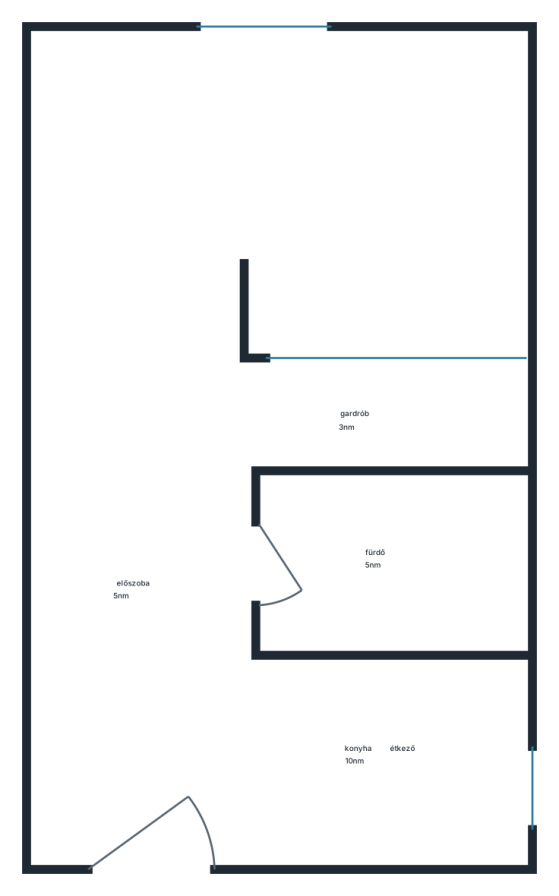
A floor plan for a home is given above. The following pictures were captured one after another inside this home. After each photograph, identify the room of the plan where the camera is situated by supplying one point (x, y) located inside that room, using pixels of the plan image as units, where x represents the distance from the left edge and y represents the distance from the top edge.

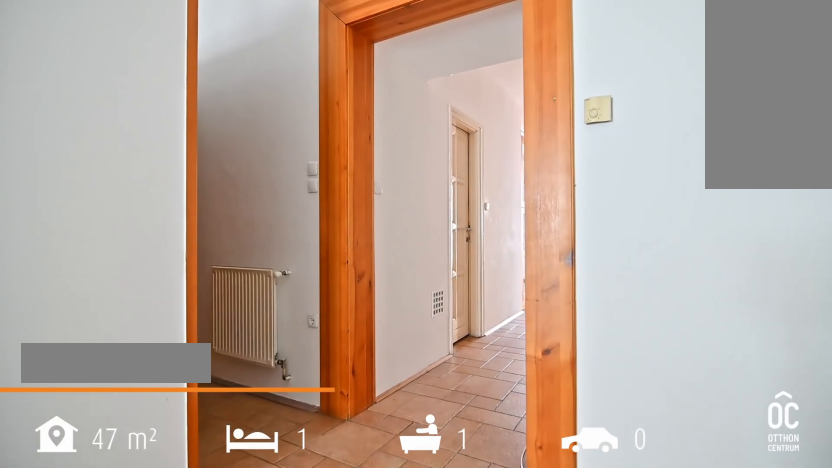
(132, 578)
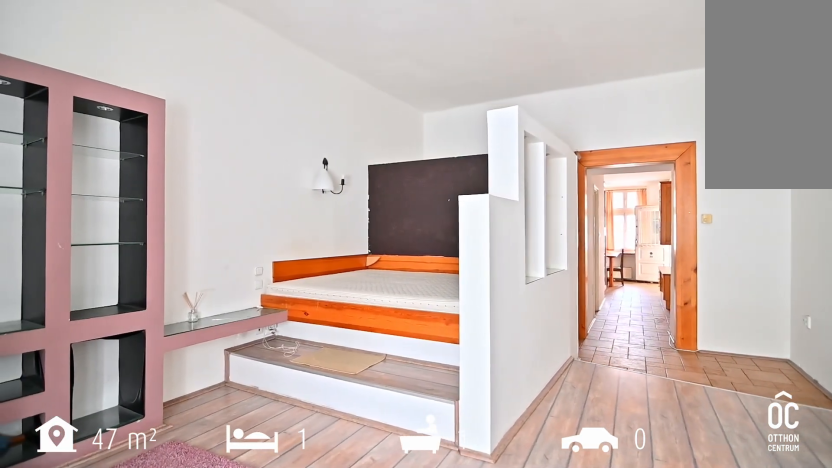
(254, 170)
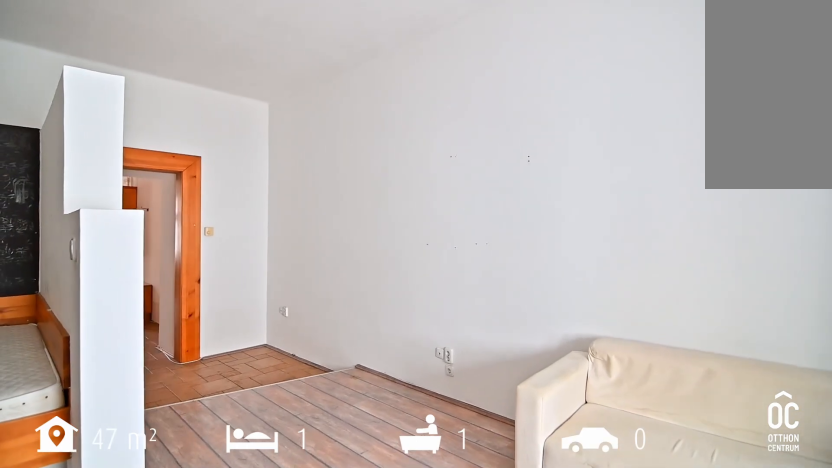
(254, 170)
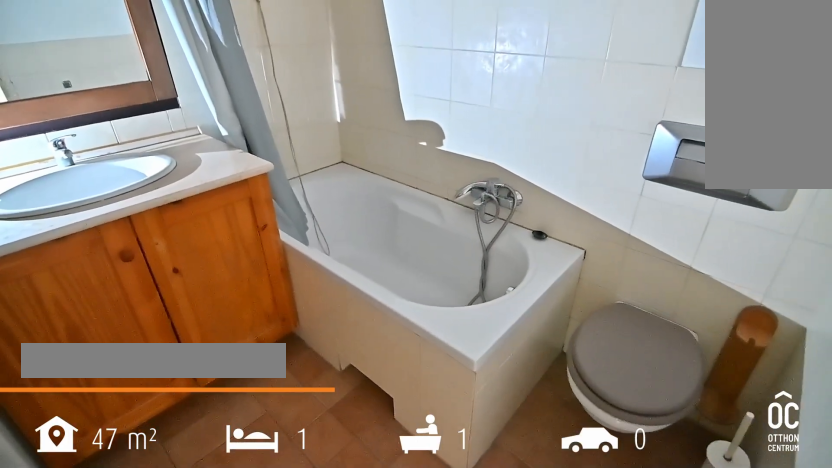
(387, 565)
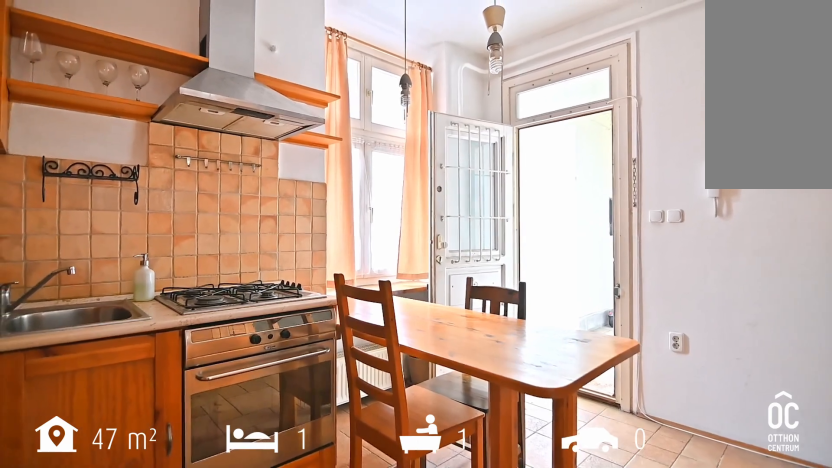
(381, 761)
